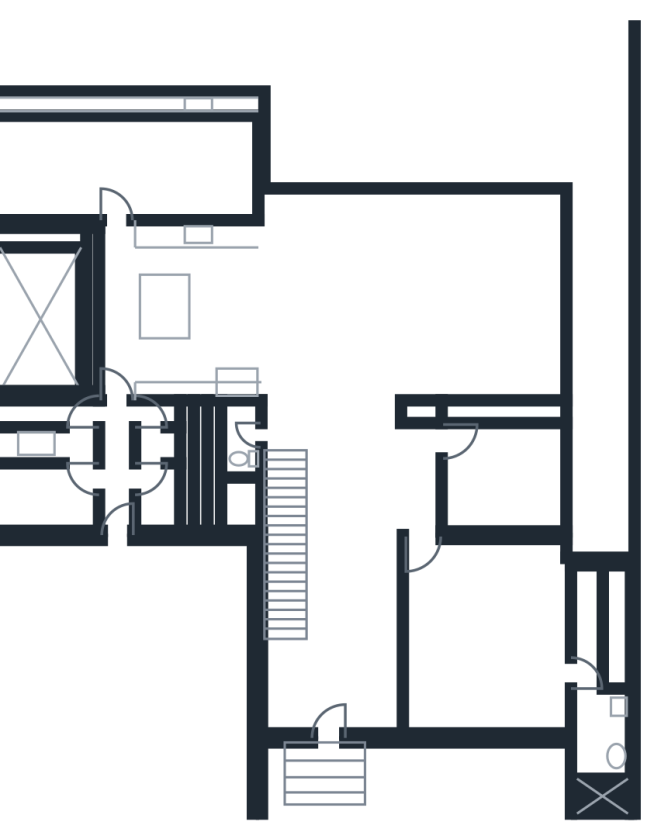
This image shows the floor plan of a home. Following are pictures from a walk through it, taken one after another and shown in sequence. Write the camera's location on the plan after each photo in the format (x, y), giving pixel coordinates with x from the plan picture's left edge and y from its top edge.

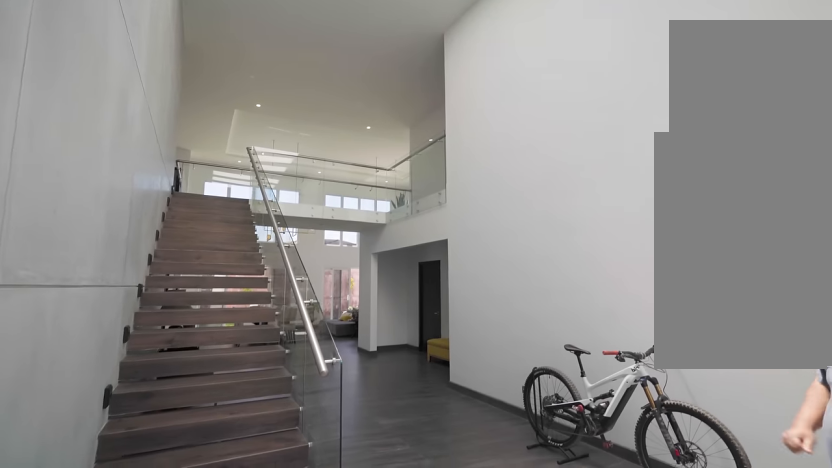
(333, 715)
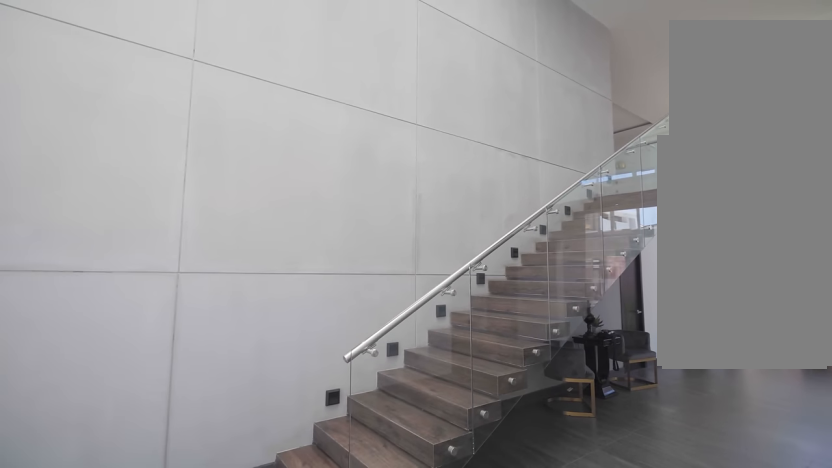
(335, 701)
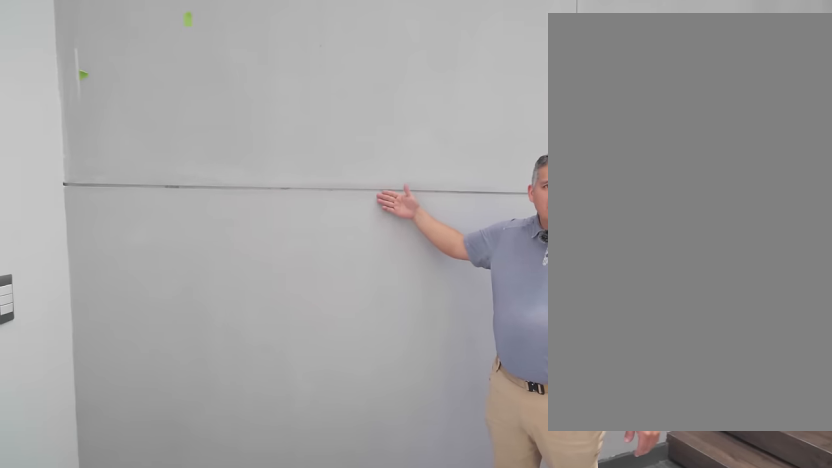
(323, 697)
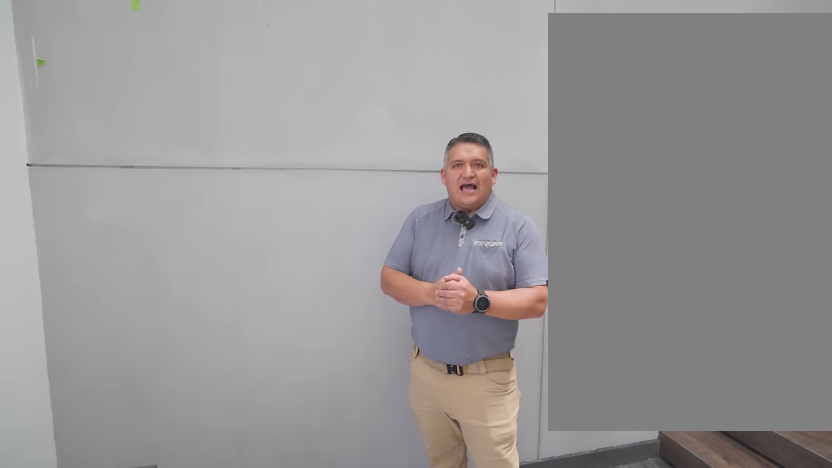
(323, 698)
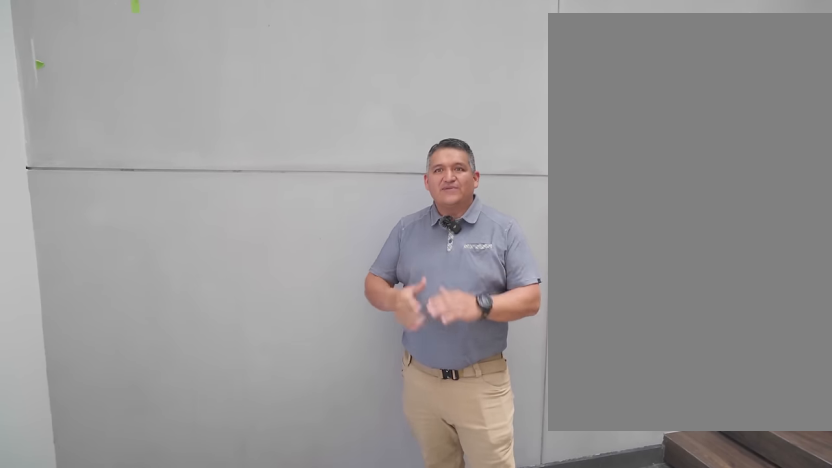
(323, 698)
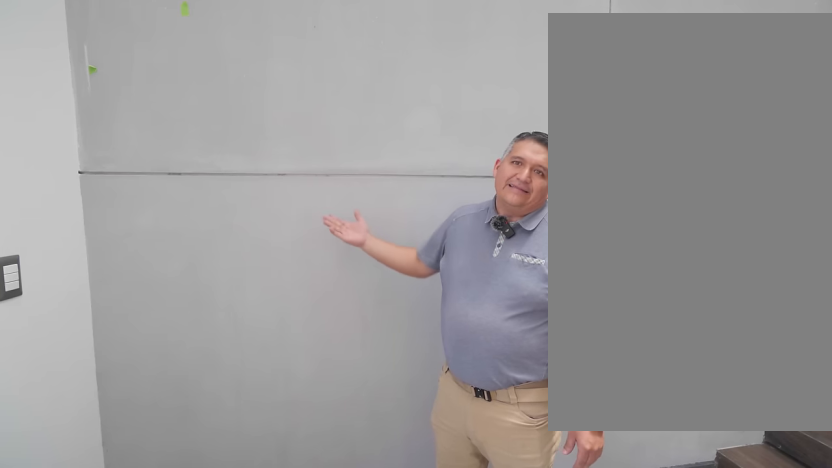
(323, 698)
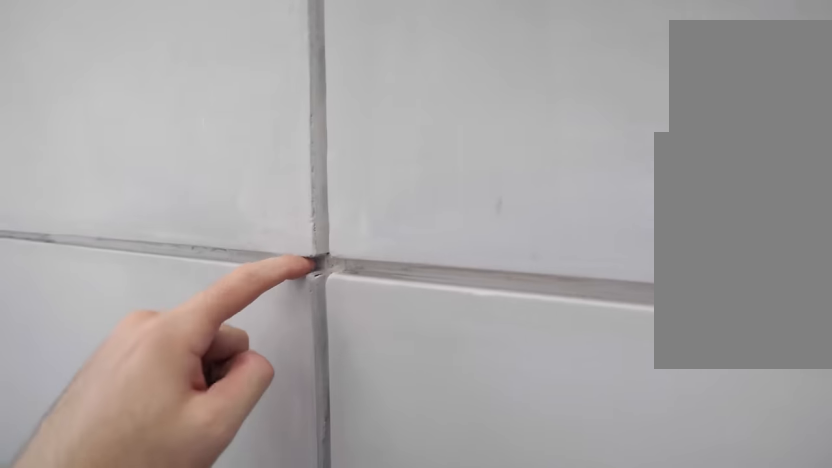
(303, 684)
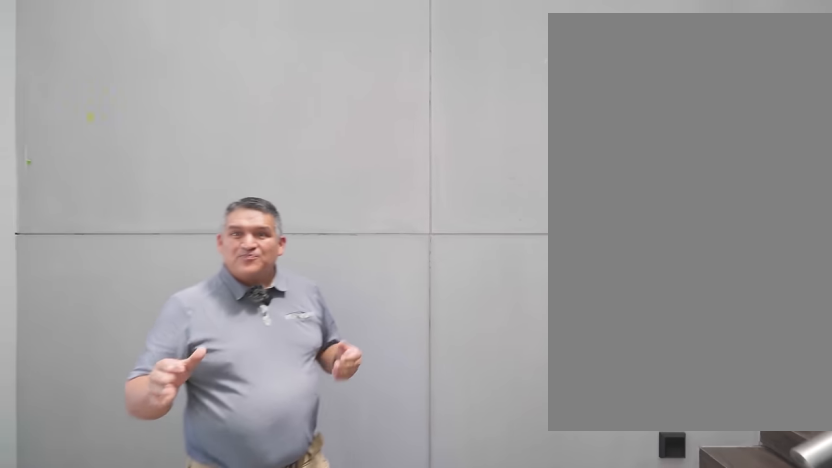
(305, 684)
